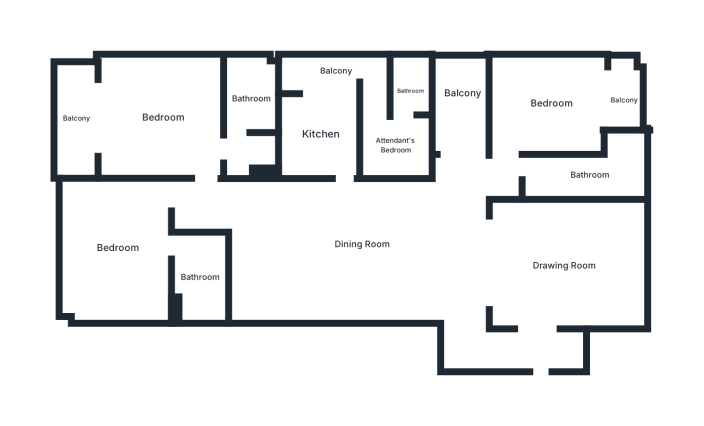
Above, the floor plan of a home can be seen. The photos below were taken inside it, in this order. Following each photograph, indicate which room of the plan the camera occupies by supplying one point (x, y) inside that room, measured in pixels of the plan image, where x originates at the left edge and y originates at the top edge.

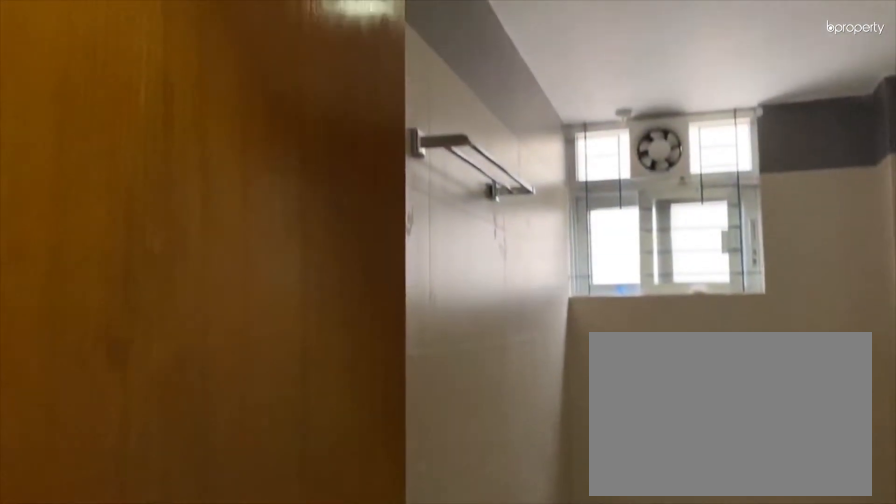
(250, 98)
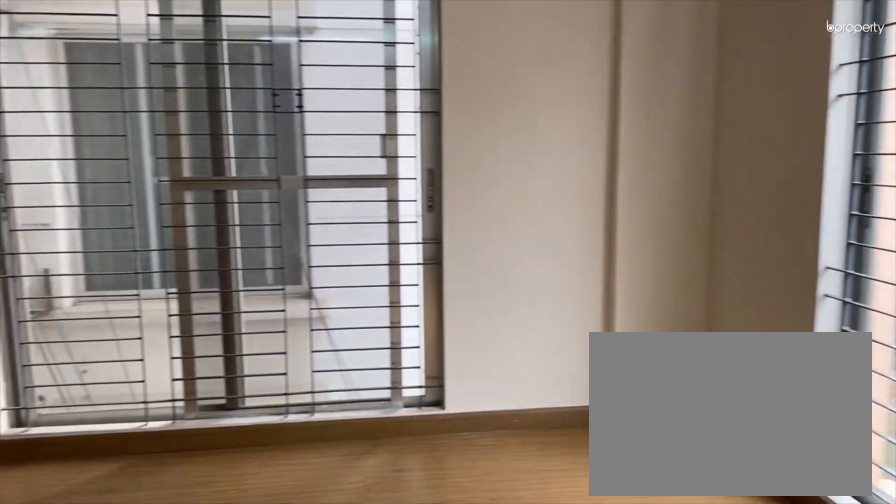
(116, 248)
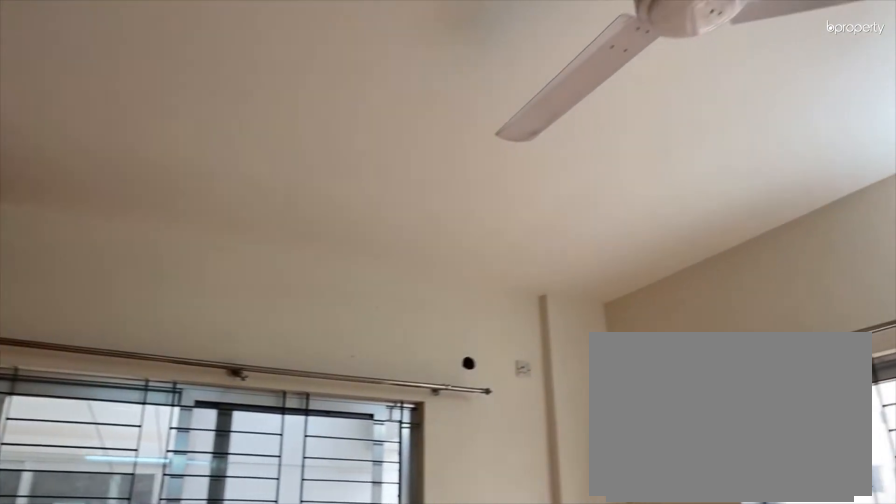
(115, 248)
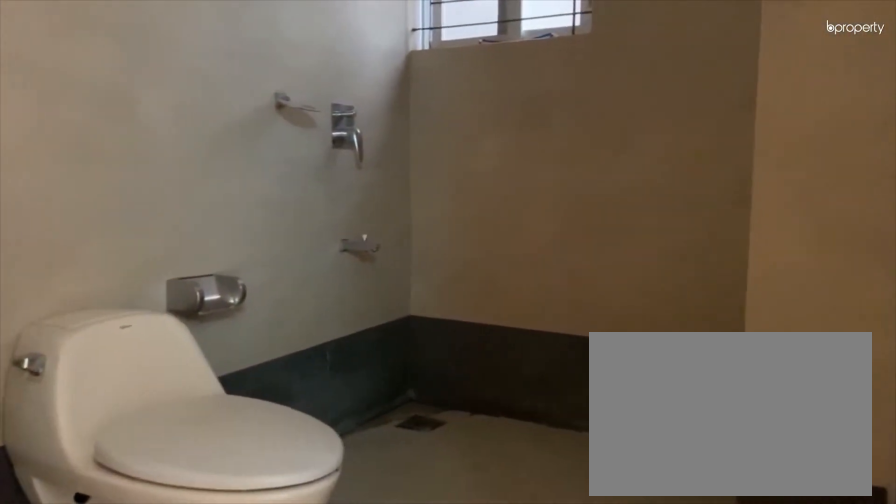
(199, 277)
